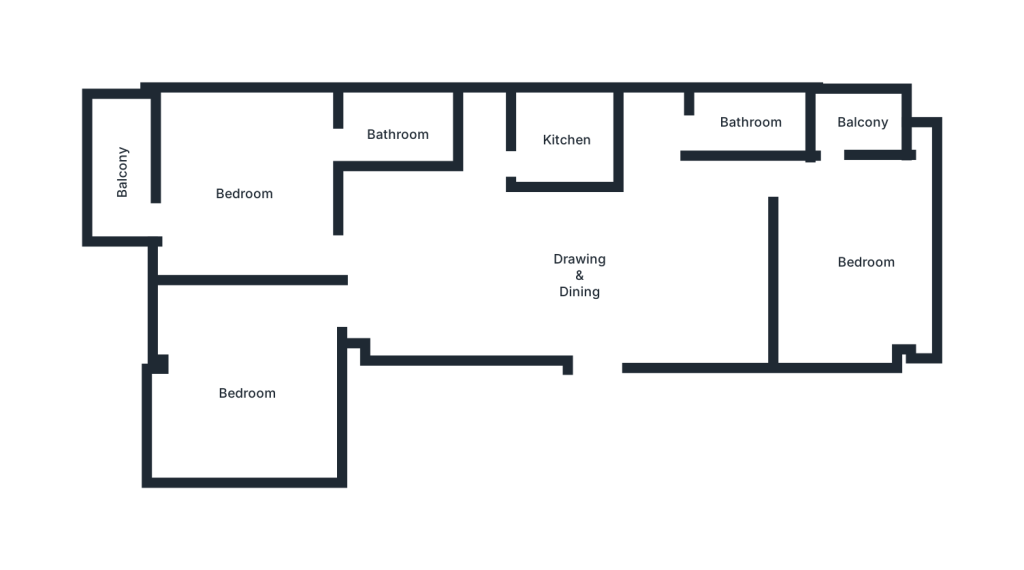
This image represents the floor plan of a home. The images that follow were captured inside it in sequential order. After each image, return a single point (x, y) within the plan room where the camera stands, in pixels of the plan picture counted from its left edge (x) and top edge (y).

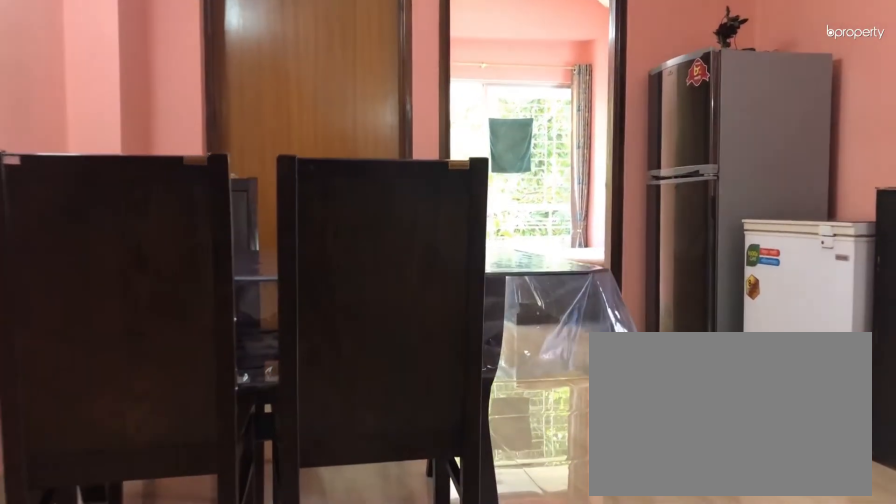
(478, 276)
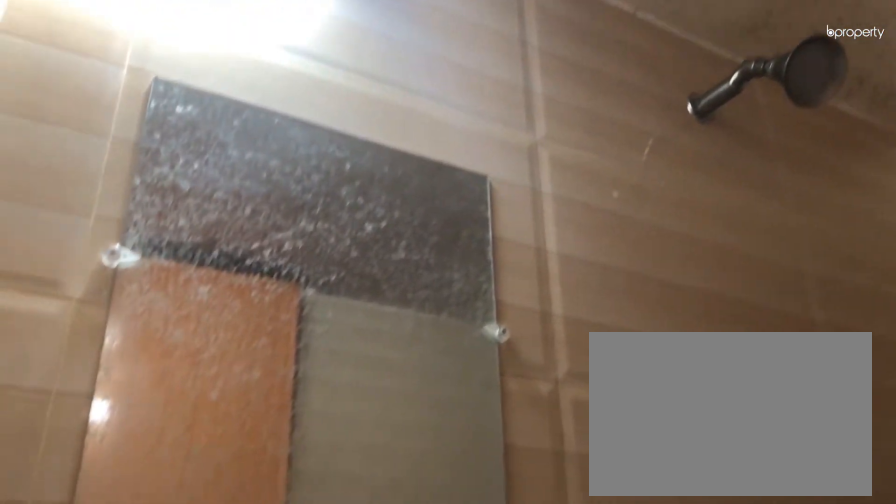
(746, 121)
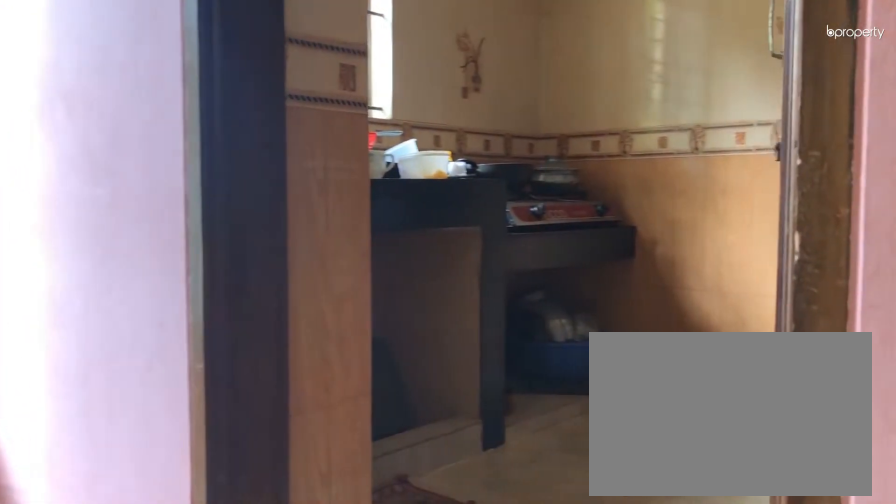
(561, 140)
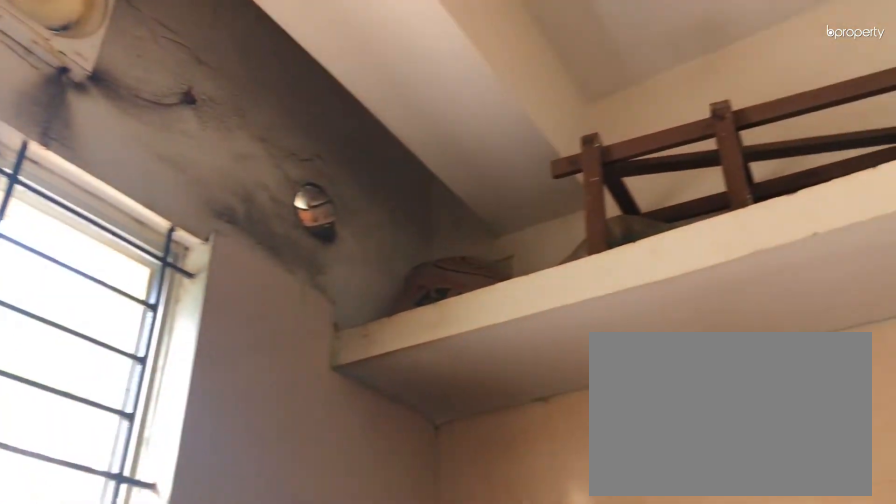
(560, 140)
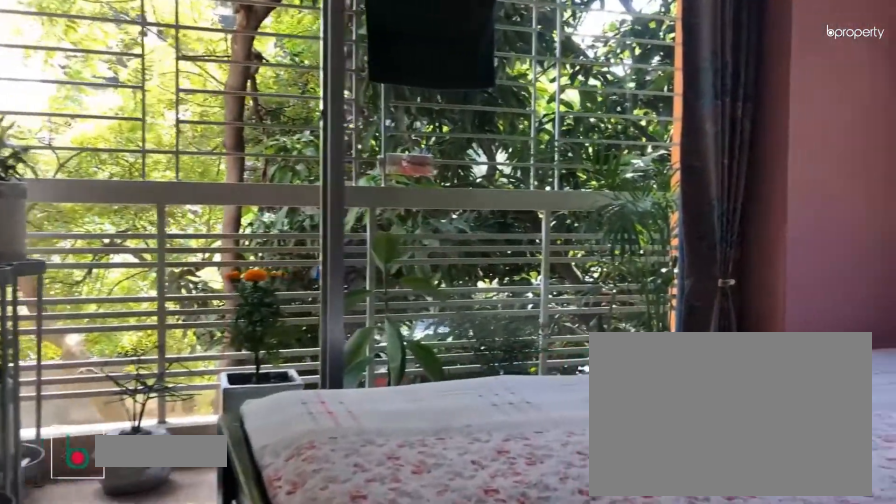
(242, 193)
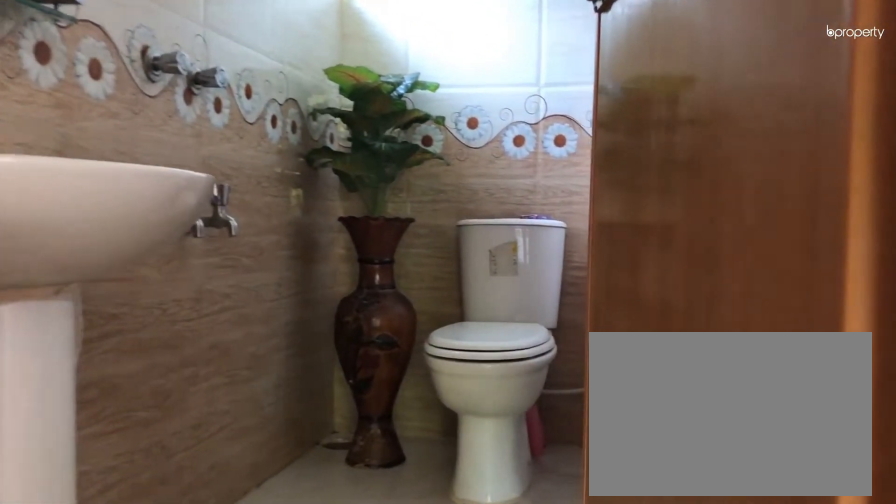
(410, 131)
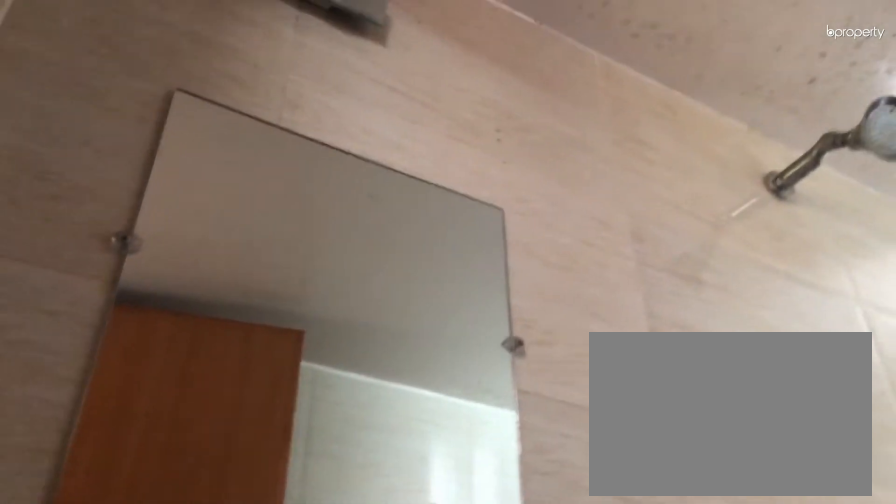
(410, 131)
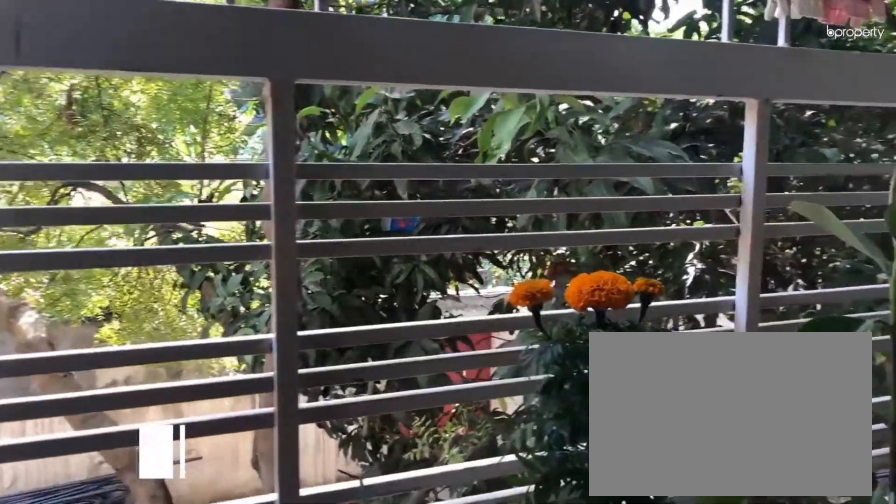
(128, 170)
